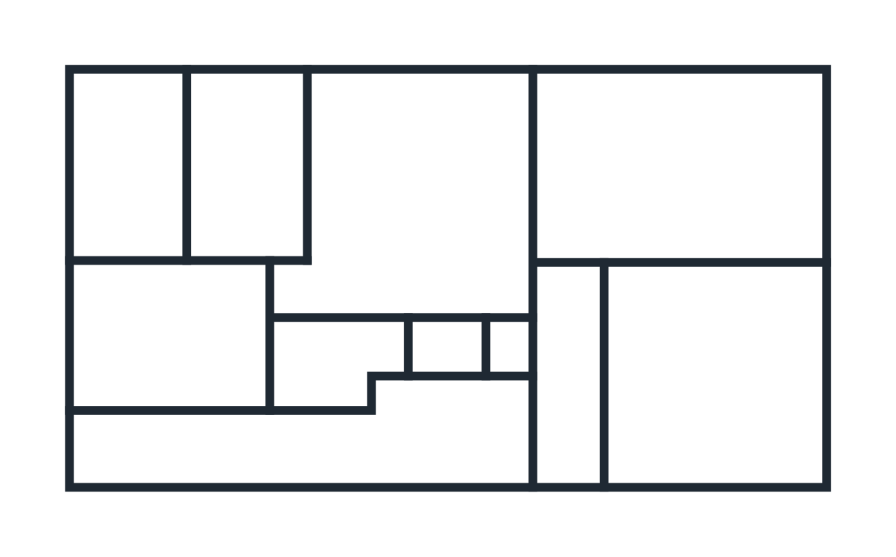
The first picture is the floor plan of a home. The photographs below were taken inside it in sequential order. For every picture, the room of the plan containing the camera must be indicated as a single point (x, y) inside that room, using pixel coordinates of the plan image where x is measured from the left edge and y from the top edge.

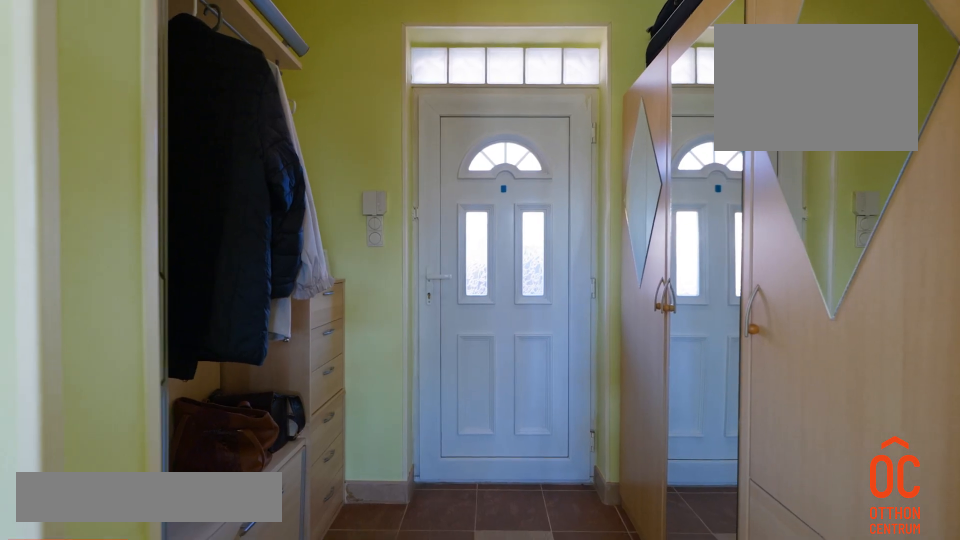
(454, 341)
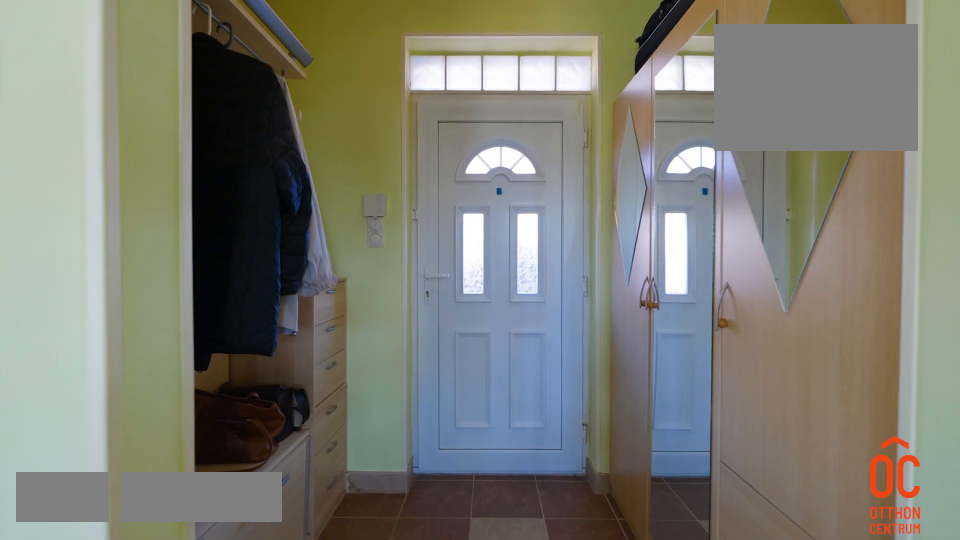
(454, 341)
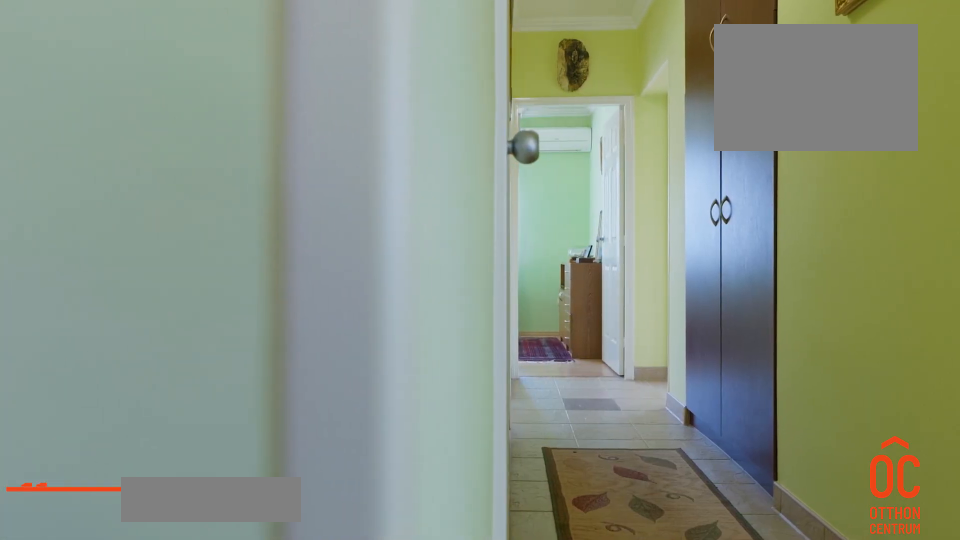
(343, 277)
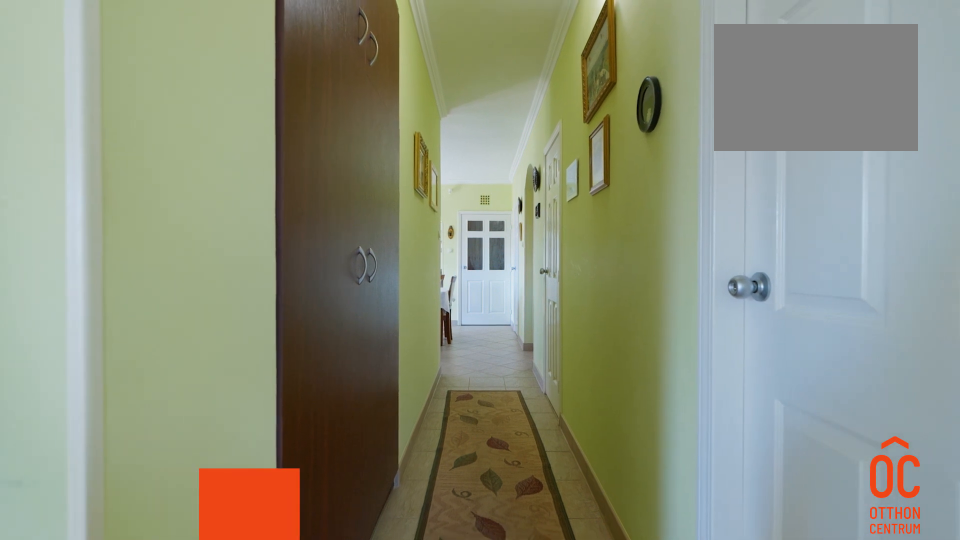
(343, 277)
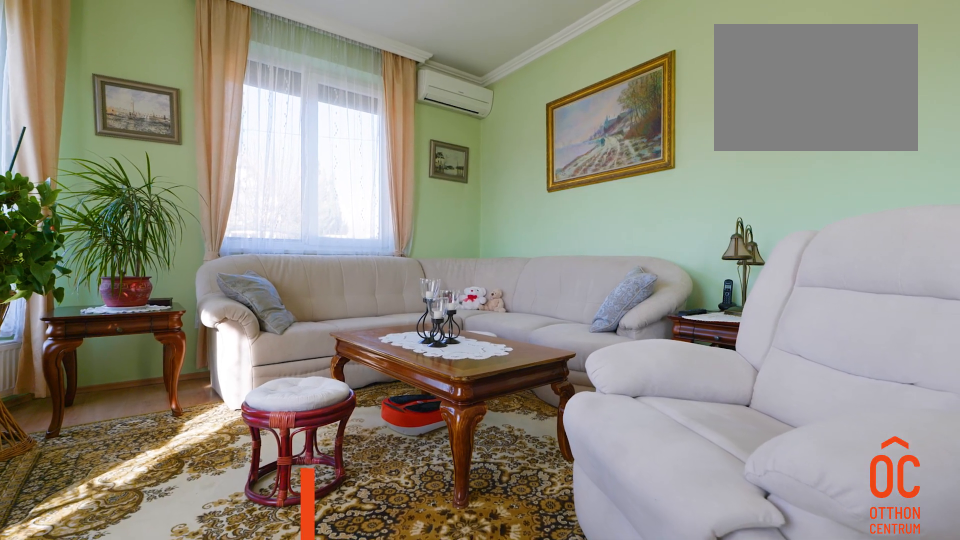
(702, 183)
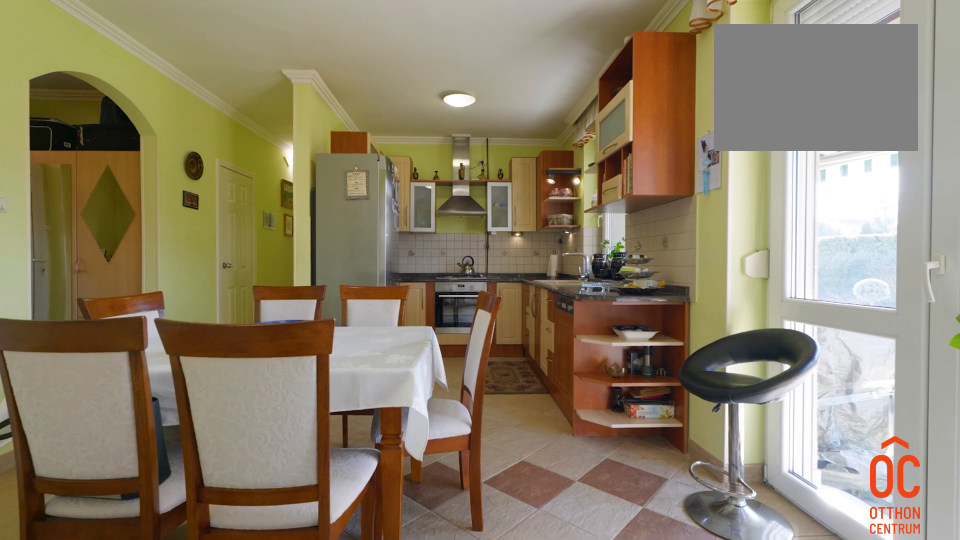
(379, 183)
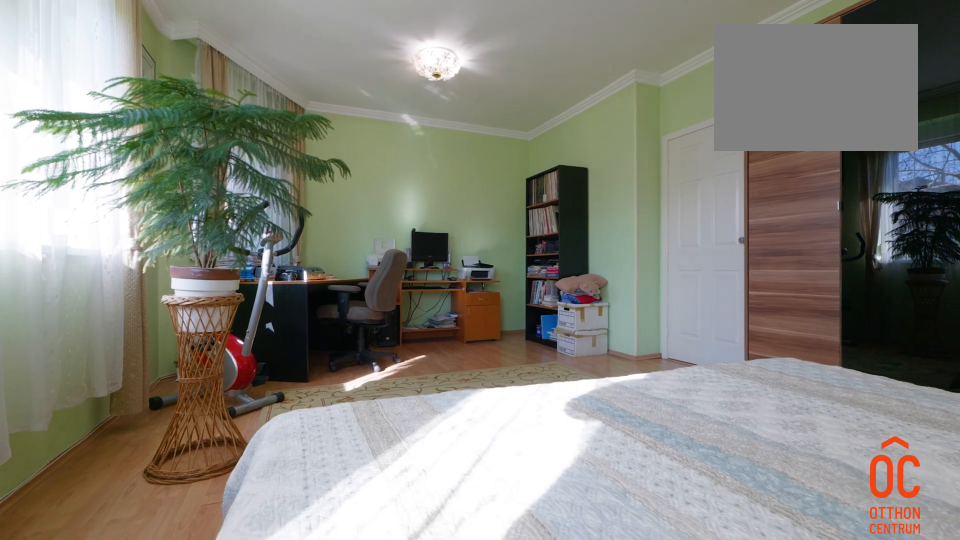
(204, 183)
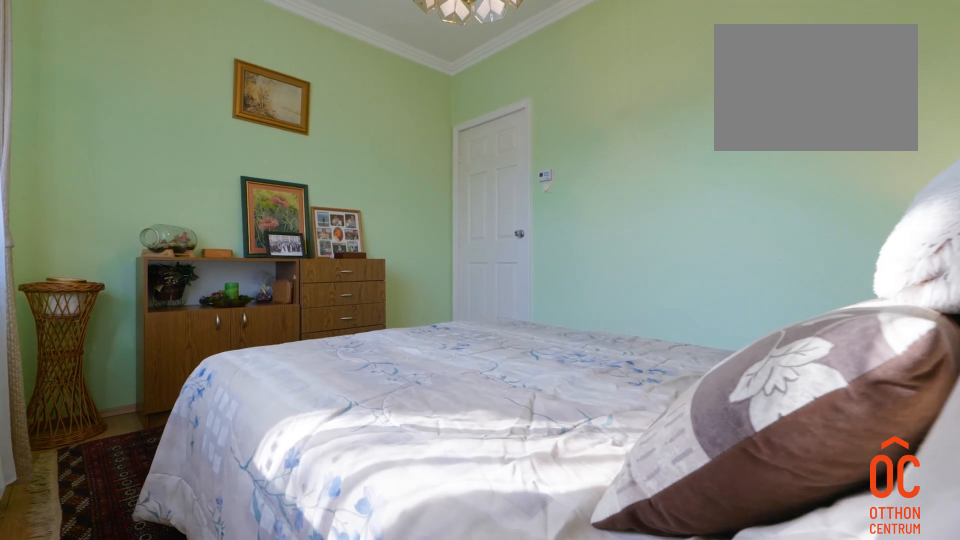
(167, 332)
